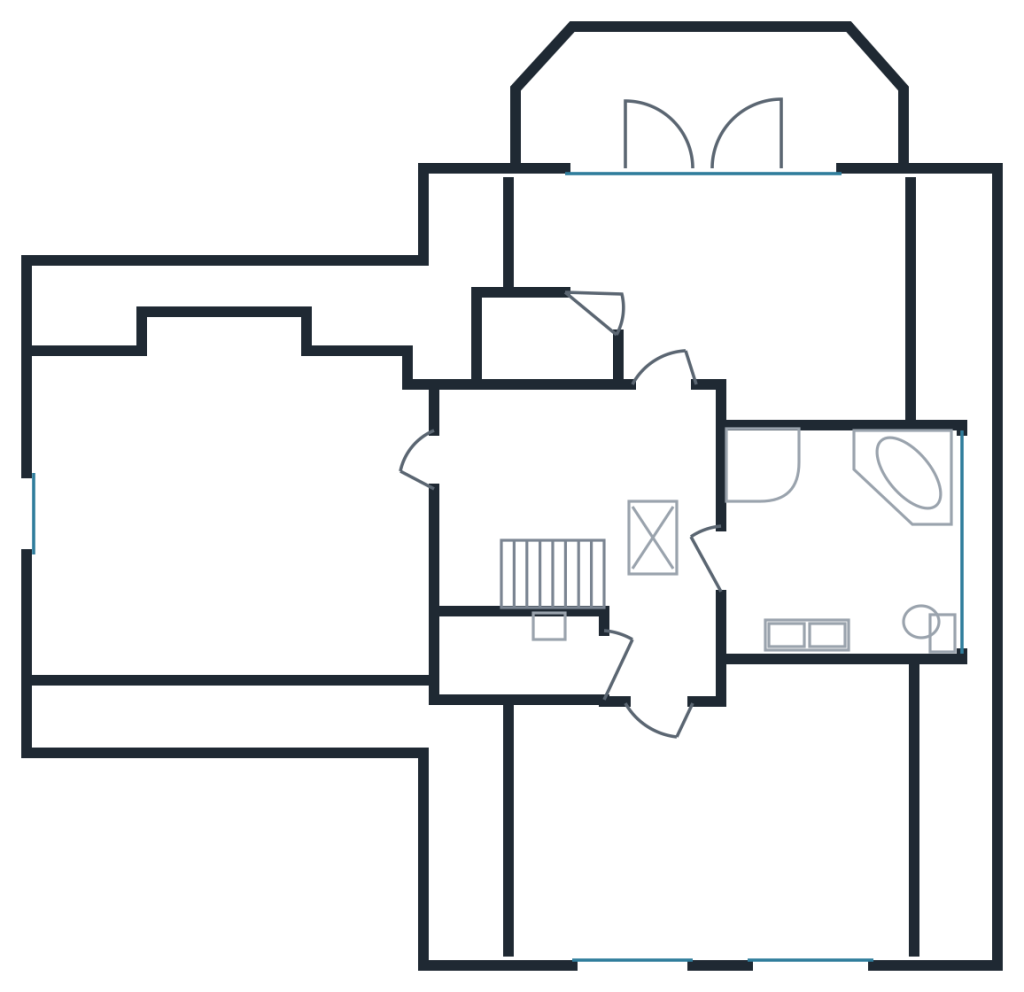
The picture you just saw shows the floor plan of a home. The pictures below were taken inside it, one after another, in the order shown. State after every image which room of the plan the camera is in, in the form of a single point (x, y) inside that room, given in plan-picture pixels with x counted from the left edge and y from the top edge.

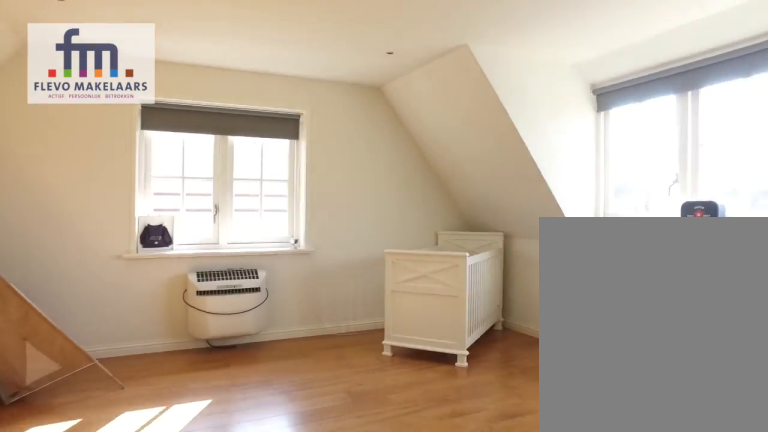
(236, 499)
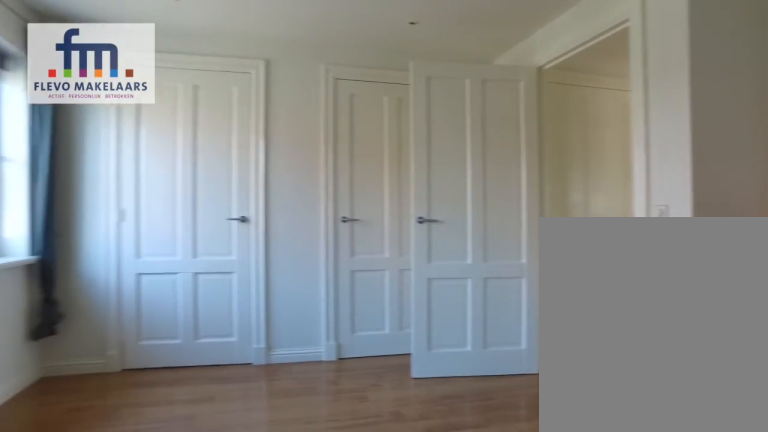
(725, 811)
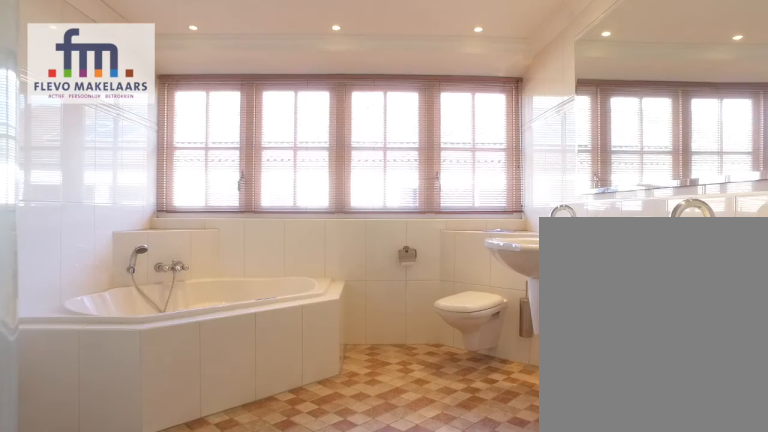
(809, 545)
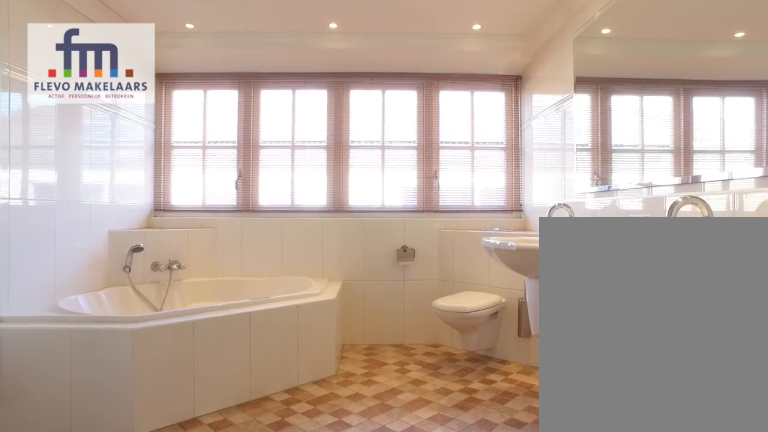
(809, 545)
